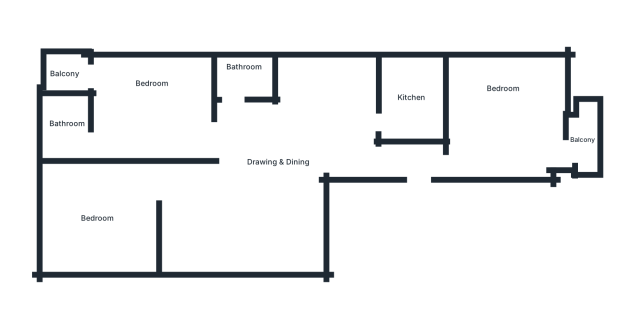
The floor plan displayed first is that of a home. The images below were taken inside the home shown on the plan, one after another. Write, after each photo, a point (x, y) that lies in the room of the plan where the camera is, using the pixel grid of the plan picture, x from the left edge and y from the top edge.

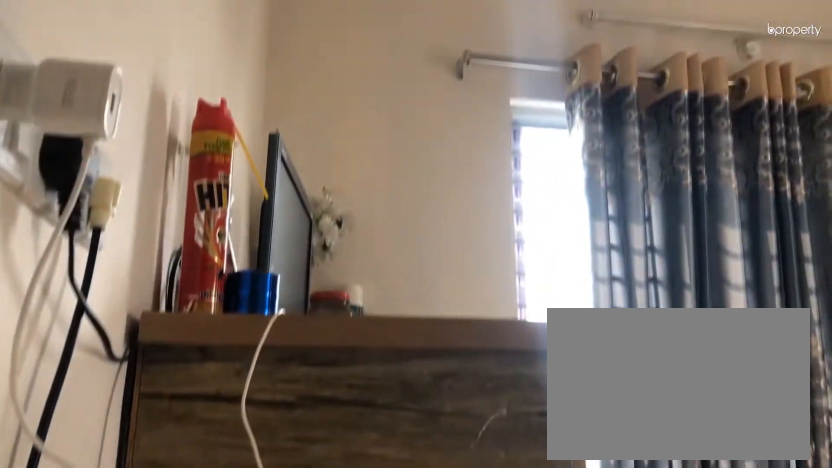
(505, 114)
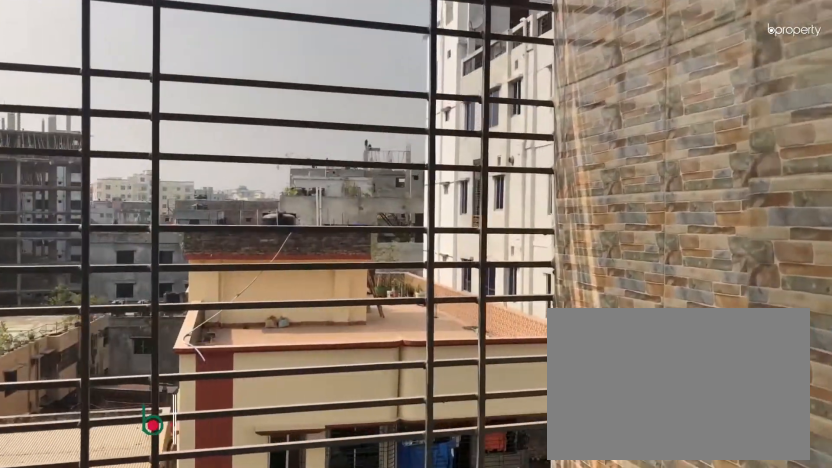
(582, 138)
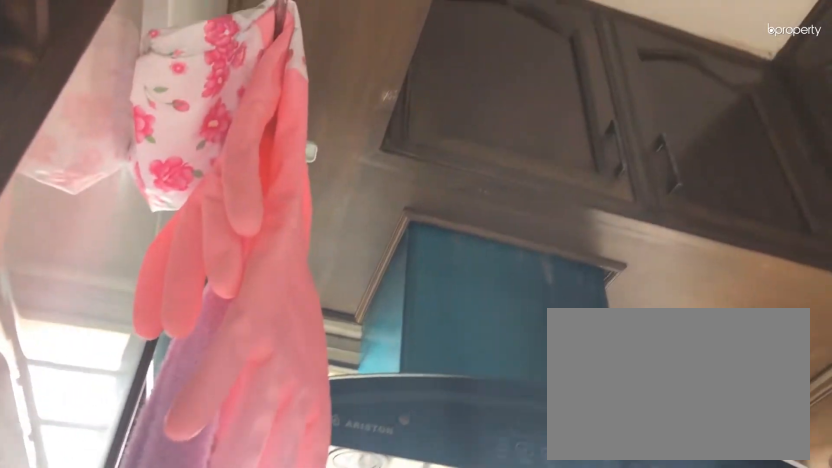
(414, 95)
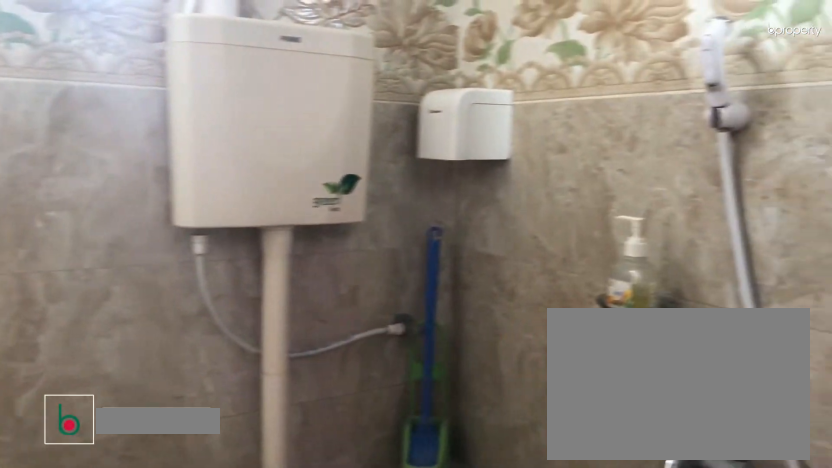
(242, 83)
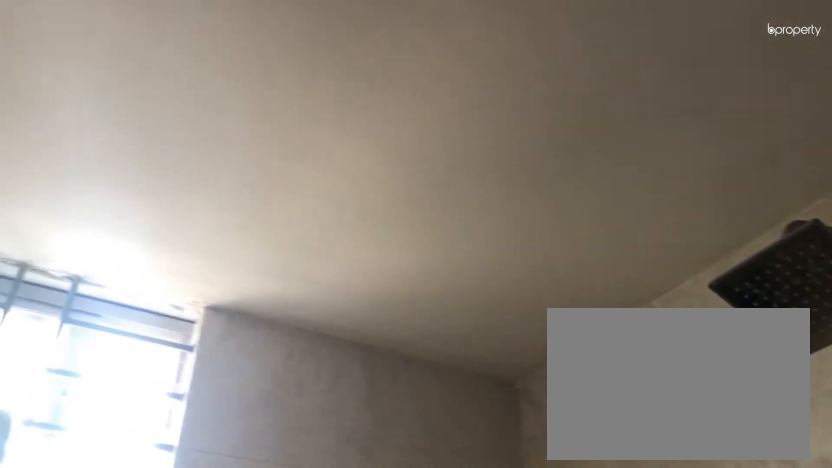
(242, 83)
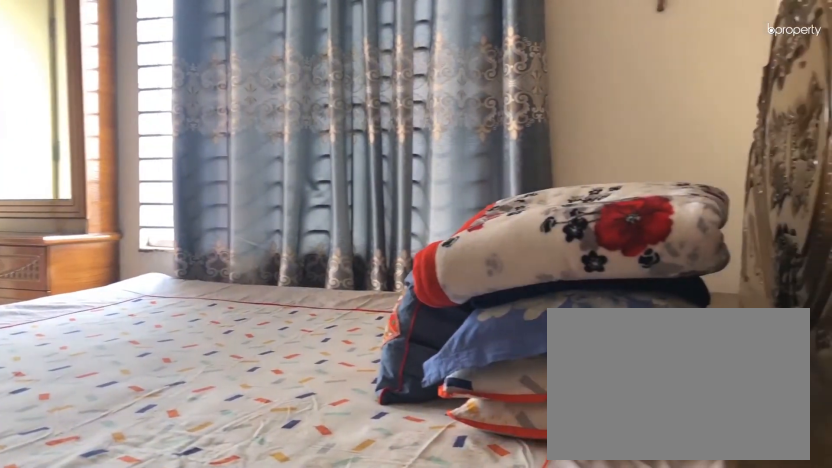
(151, 102)
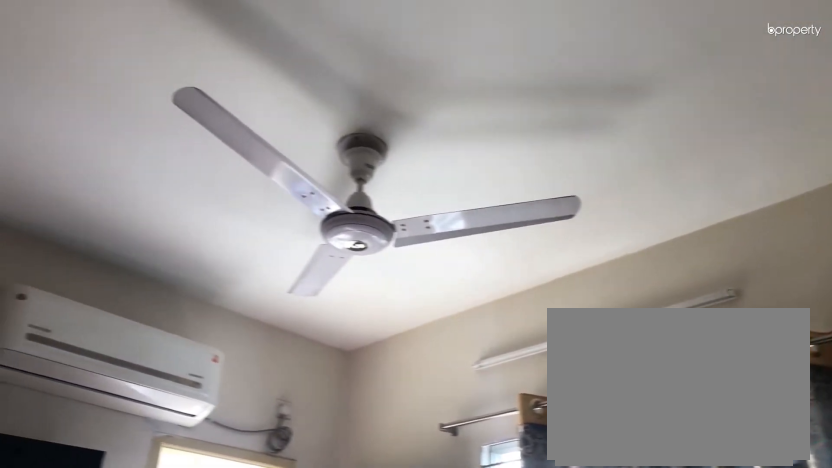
(151, 102)
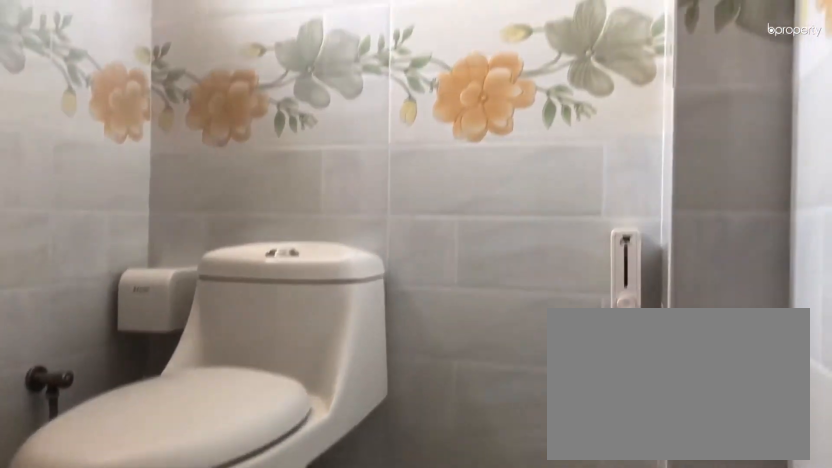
(67, 123)
